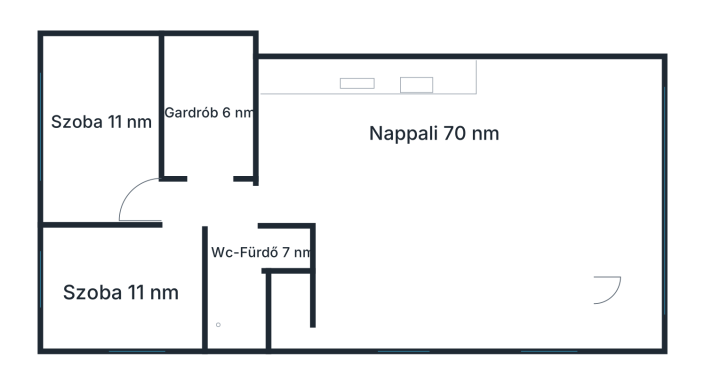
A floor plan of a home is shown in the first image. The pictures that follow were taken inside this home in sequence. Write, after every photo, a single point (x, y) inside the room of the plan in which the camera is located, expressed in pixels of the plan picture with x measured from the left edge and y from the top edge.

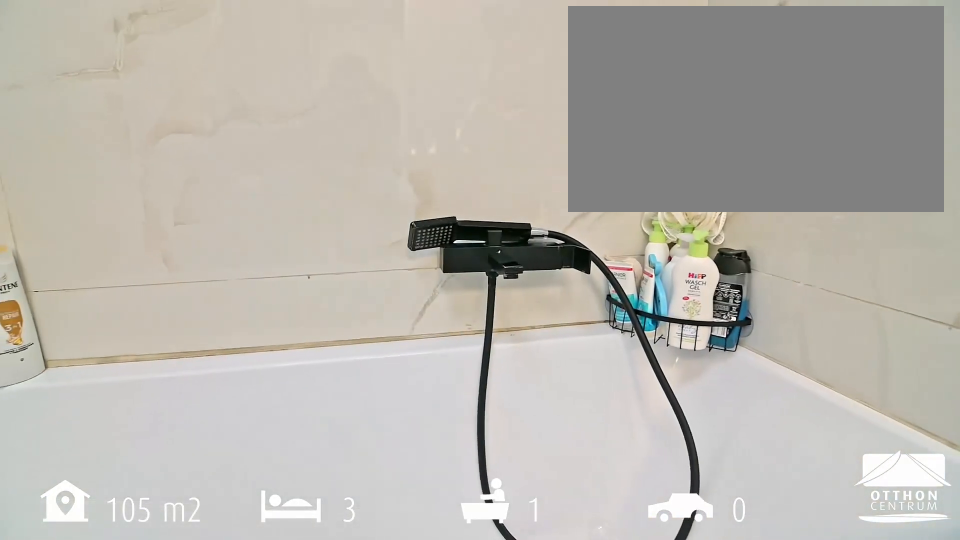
(234, 278)
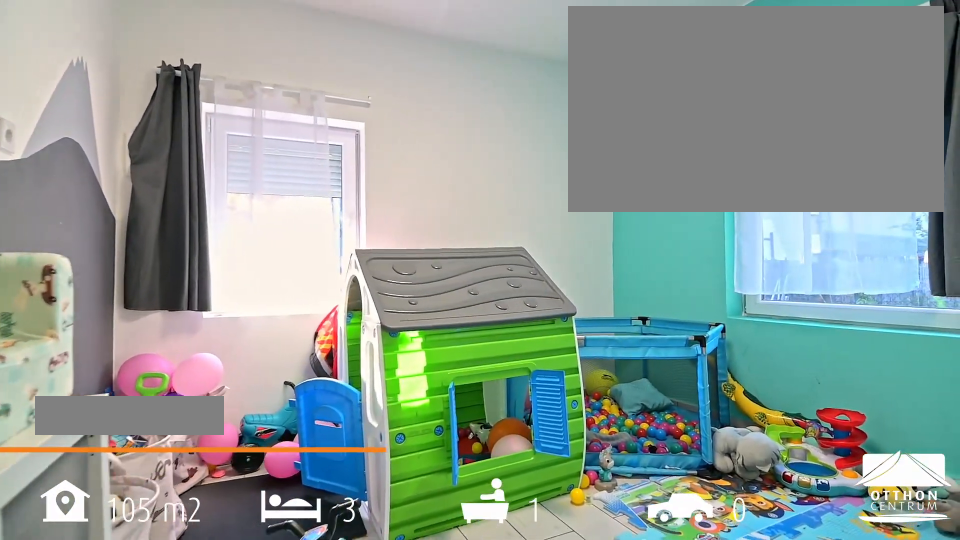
(121, 293)
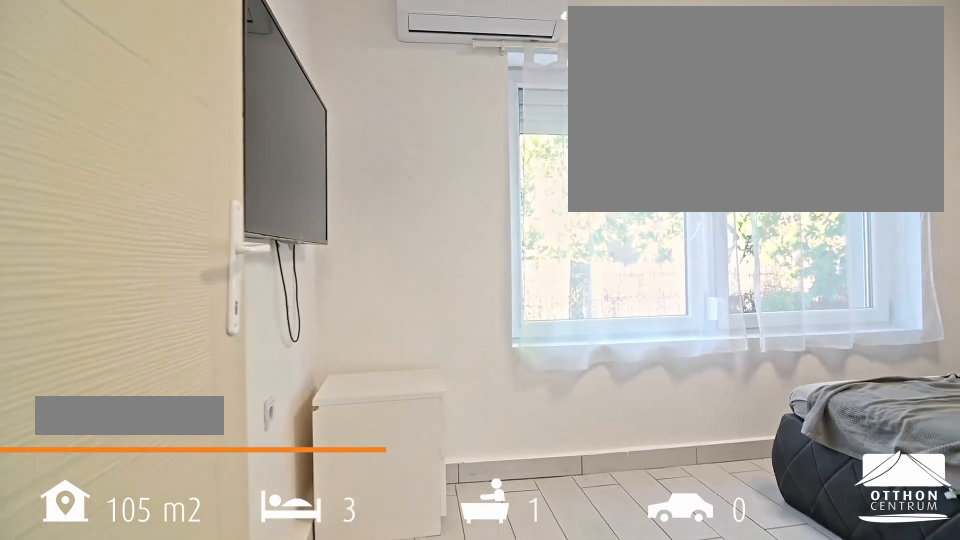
(103, 134)
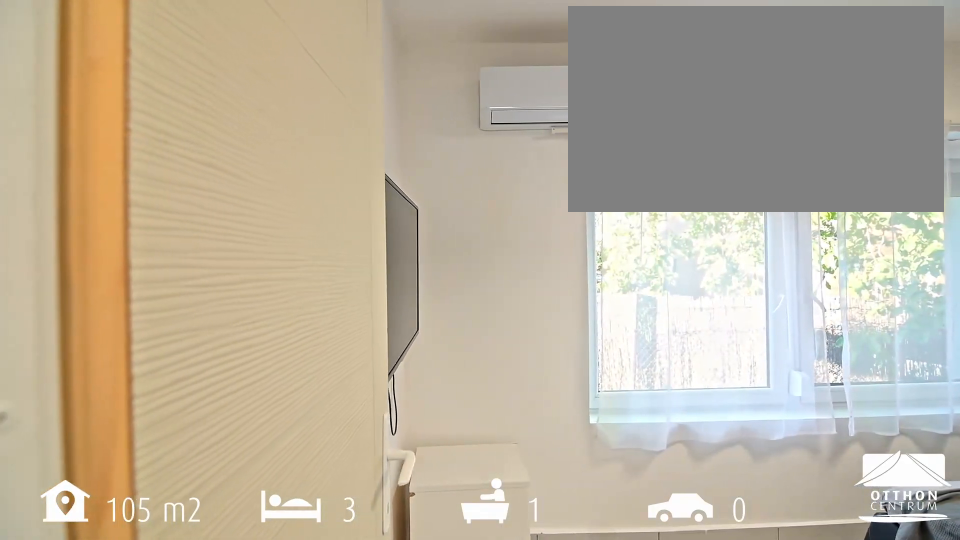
(103, 134)
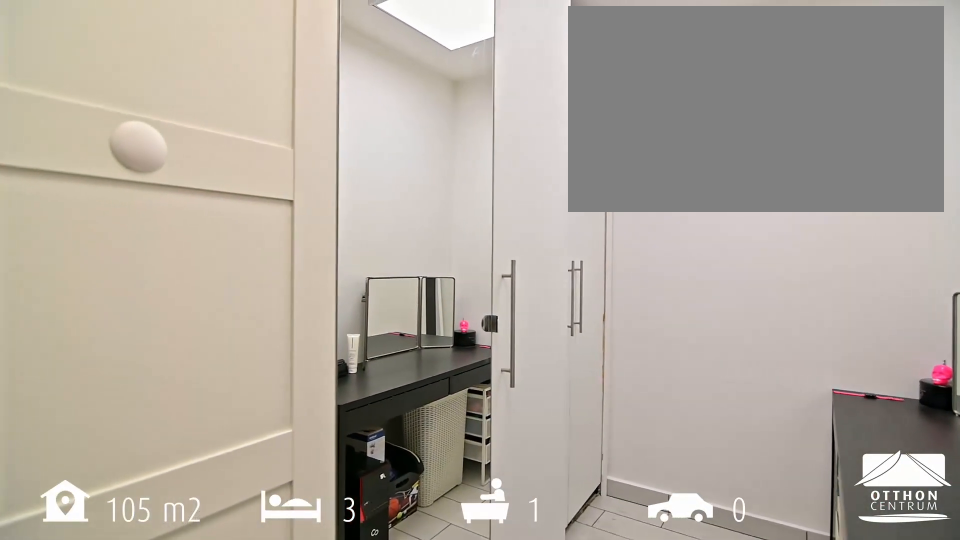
(207, 113)
